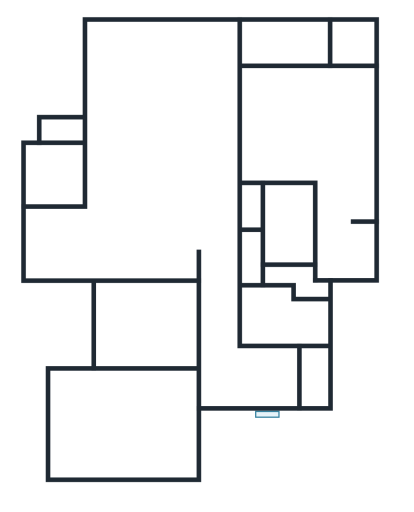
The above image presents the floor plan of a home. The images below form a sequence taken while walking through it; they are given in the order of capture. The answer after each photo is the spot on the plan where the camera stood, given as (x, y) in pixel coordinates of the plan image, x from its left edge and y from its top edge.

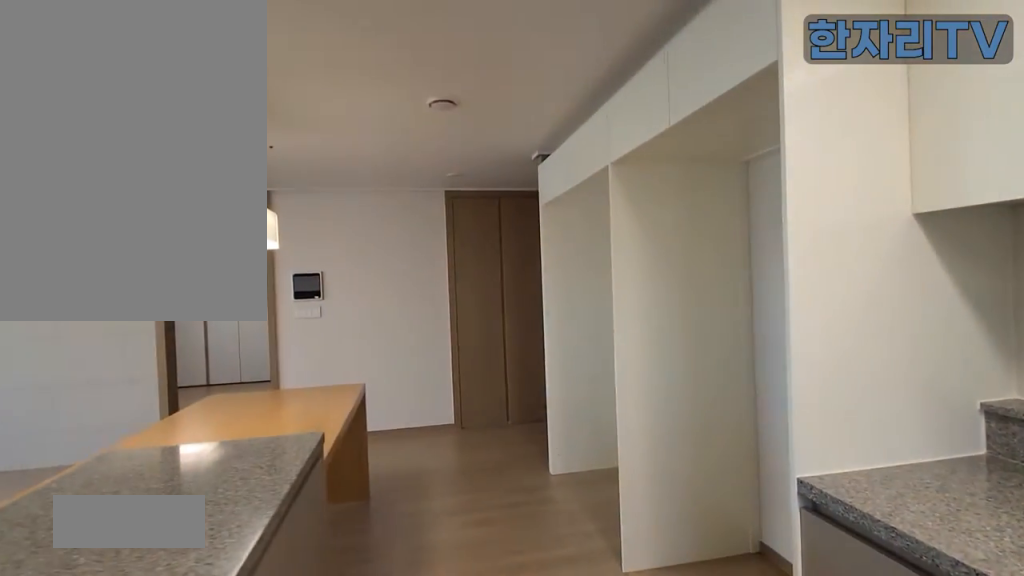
(122, 215)
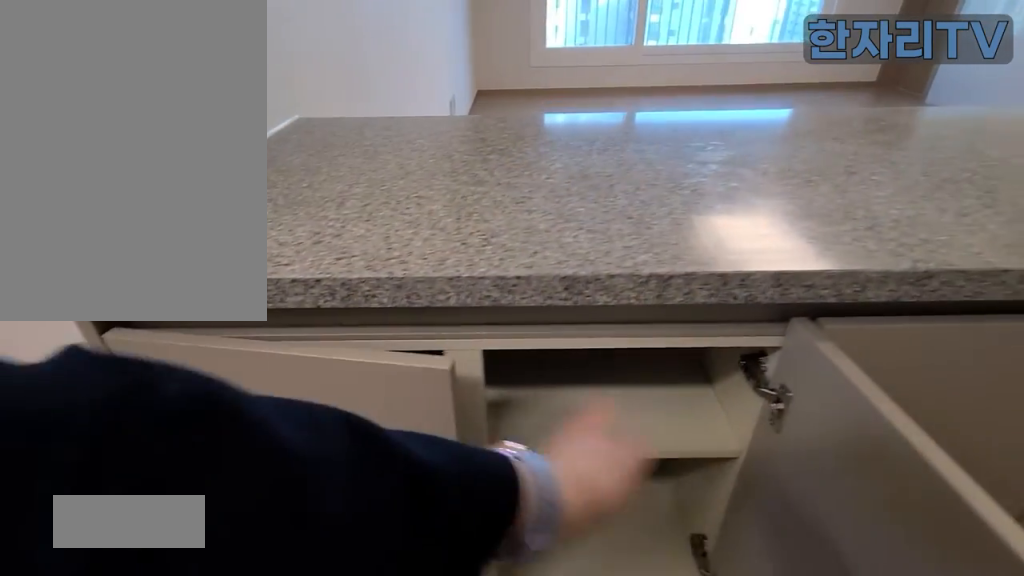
(122, 215)
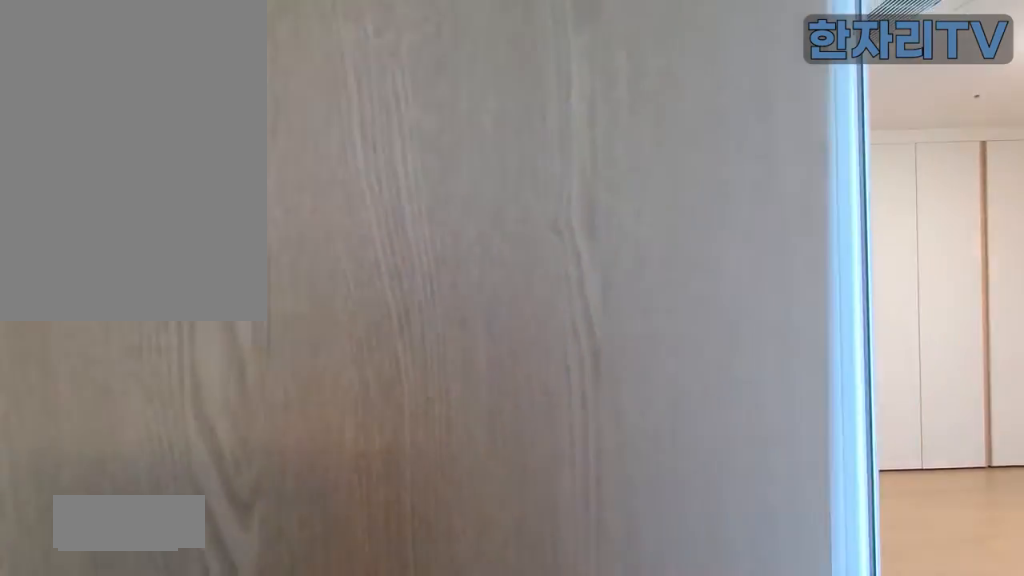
(287, 41)
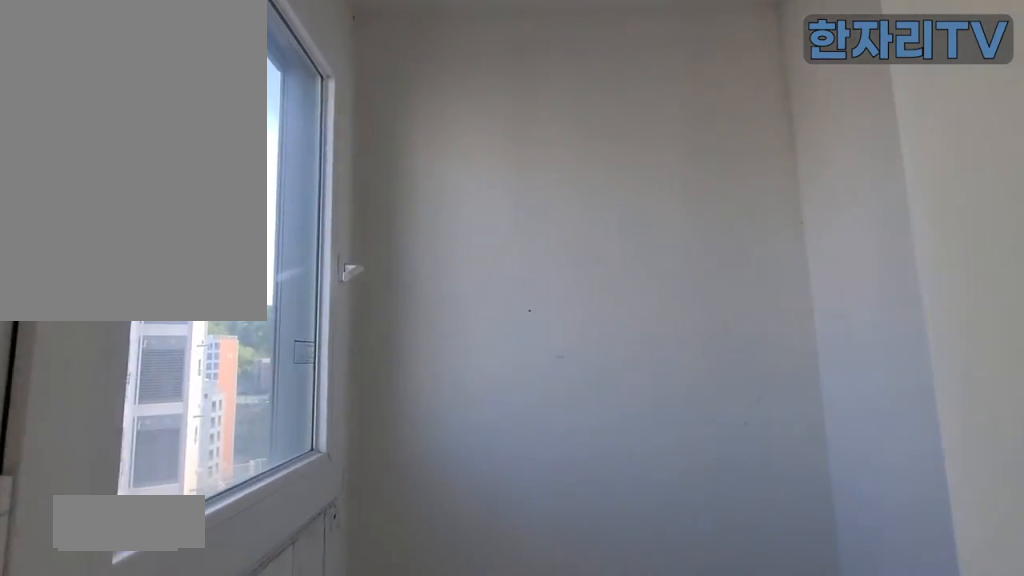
(287, 40)
